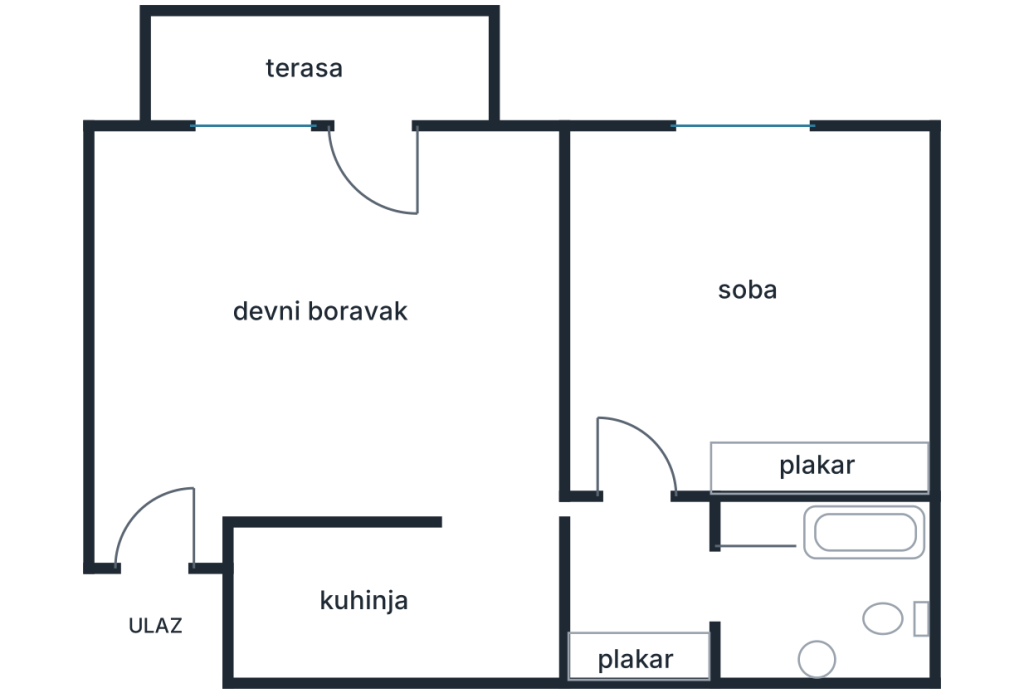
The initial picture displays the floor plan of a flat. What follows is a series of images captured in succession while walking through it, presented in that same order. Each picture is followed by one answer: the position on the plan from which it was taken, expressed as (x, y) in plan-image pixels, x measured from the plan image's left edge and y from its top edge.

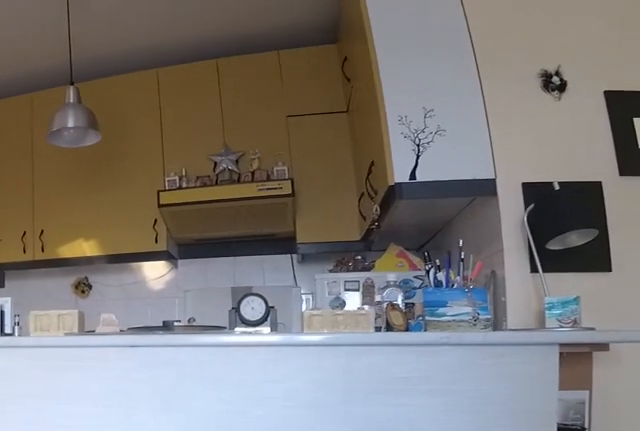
(300, 288)
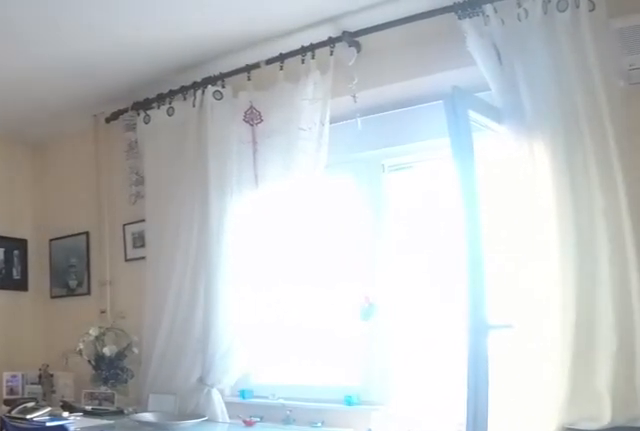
(404, 395)
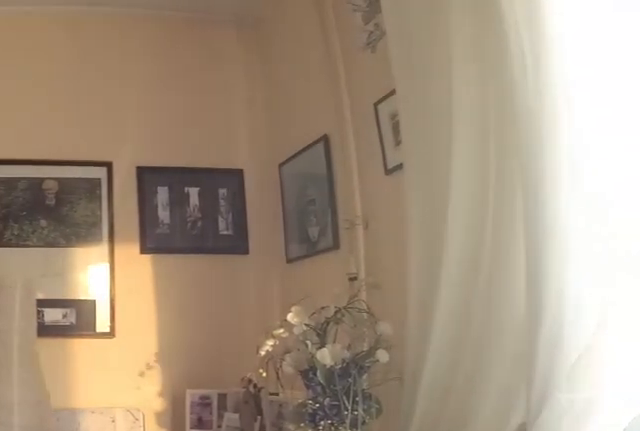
(407, 182)
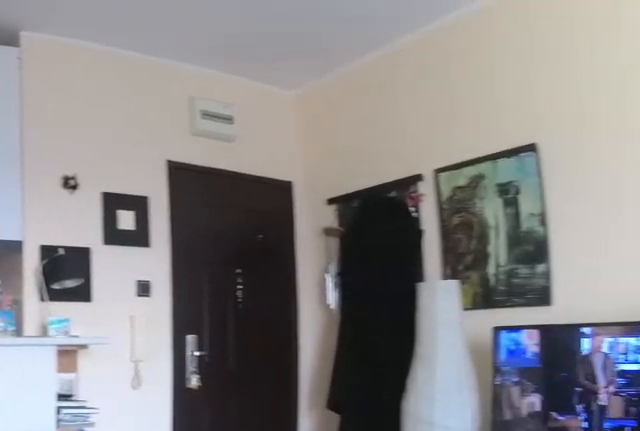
(353, 204)
